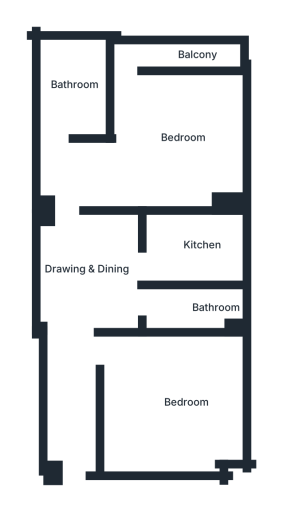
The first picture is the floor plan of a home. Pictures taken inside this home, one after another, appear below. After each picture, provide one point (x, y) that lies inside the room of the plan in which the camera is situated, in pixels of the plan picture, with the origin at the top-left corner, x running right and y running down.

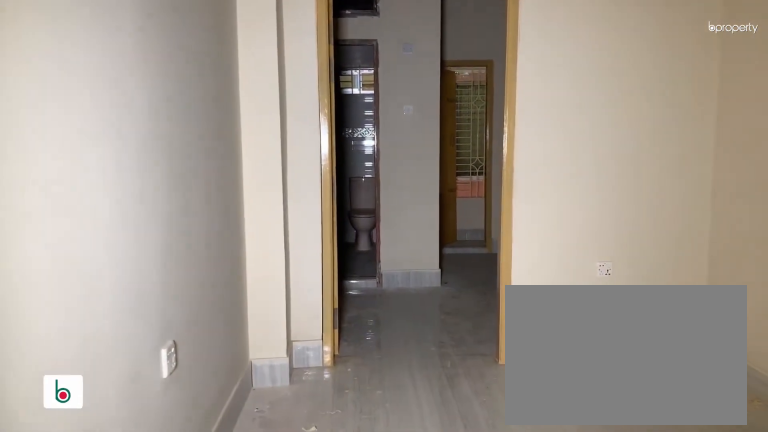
(78, 266)
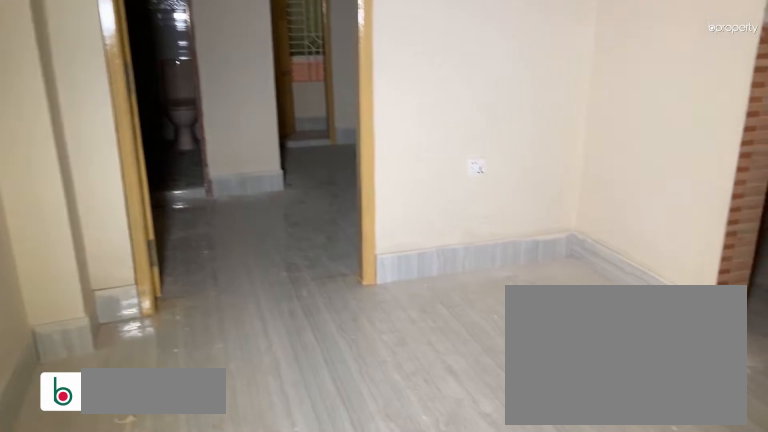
(78, 266)
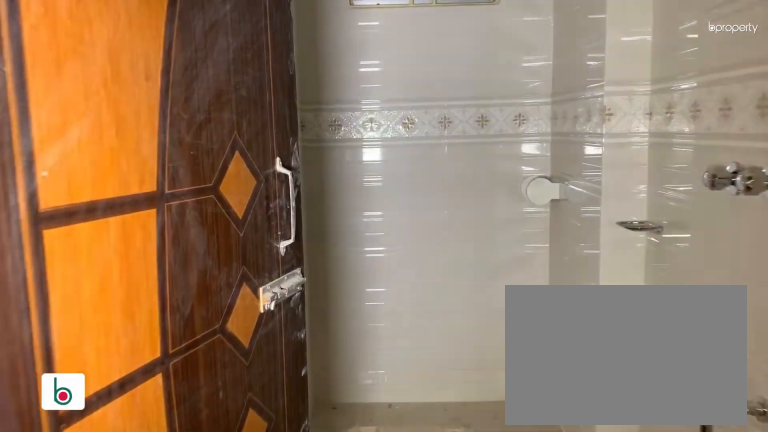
(199, 311)
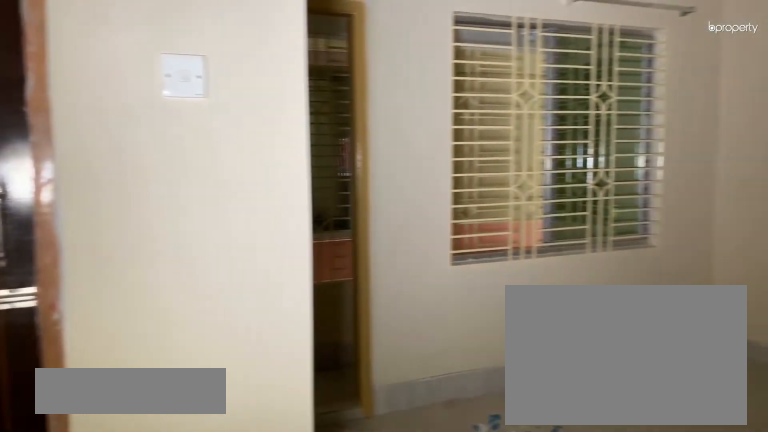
(174, 137)
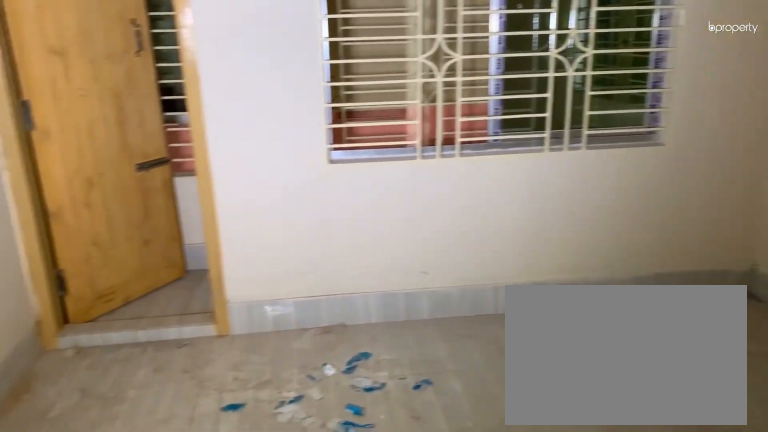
(174, 137)
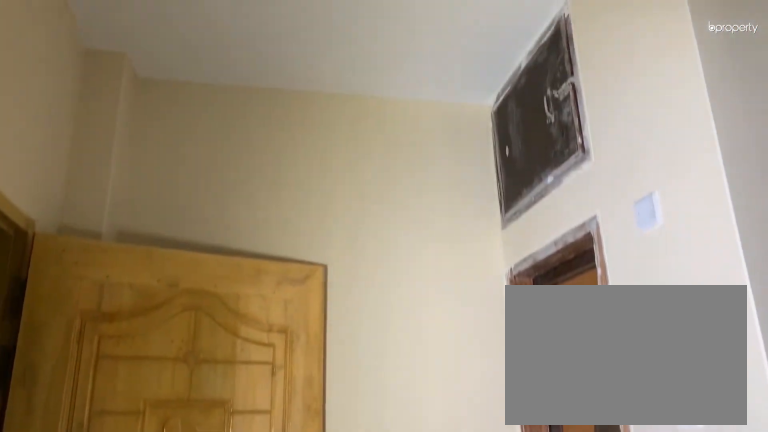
(174, 137)
